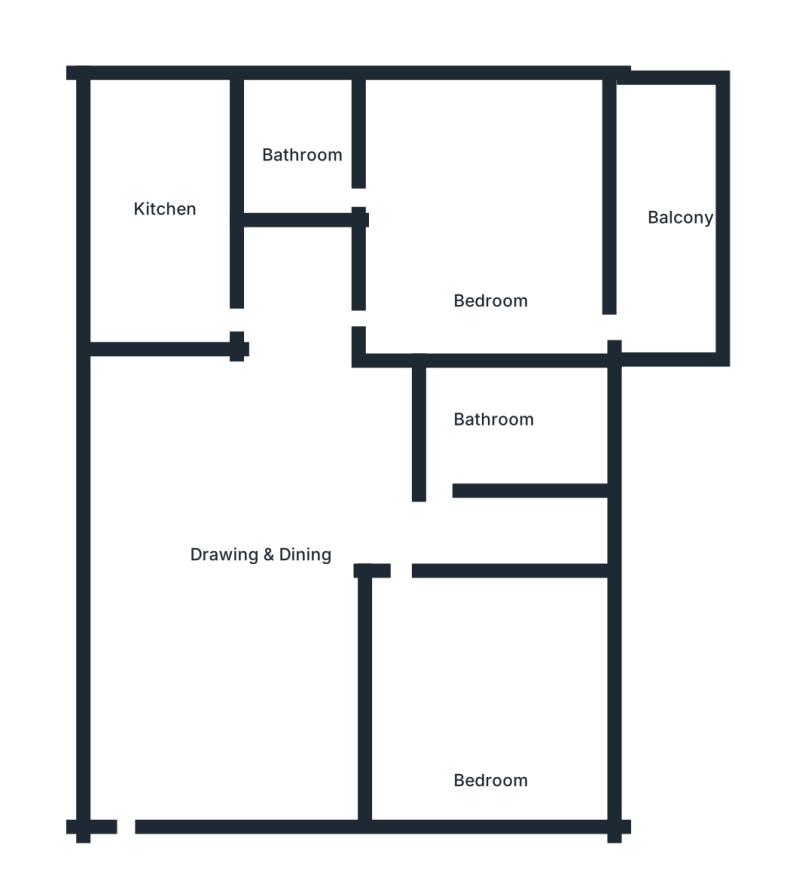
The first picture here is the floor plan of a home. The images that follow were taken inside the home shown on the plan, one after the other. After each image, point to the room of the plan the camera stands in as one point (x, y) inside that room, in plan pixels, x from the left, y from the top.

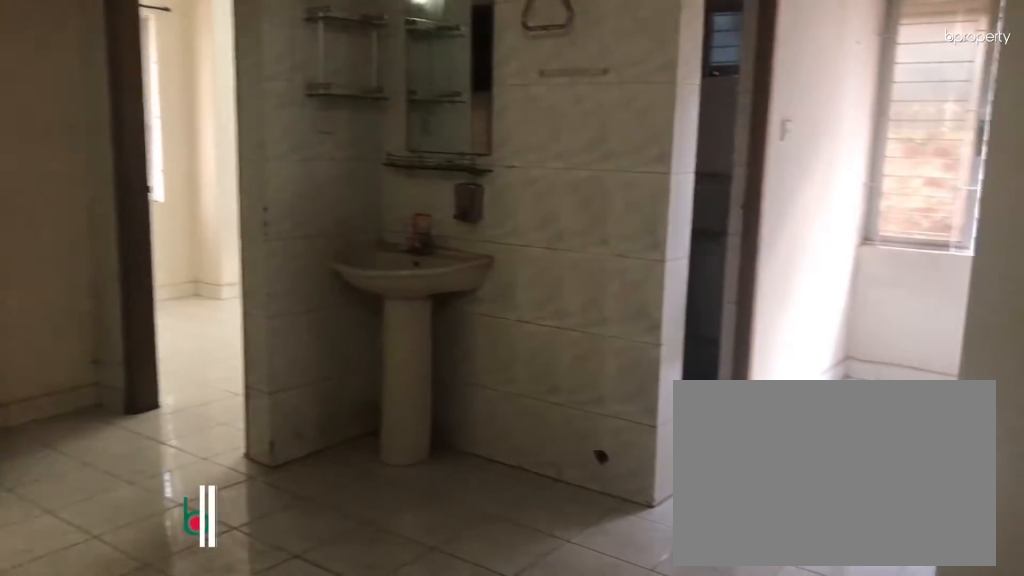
(274, 542)
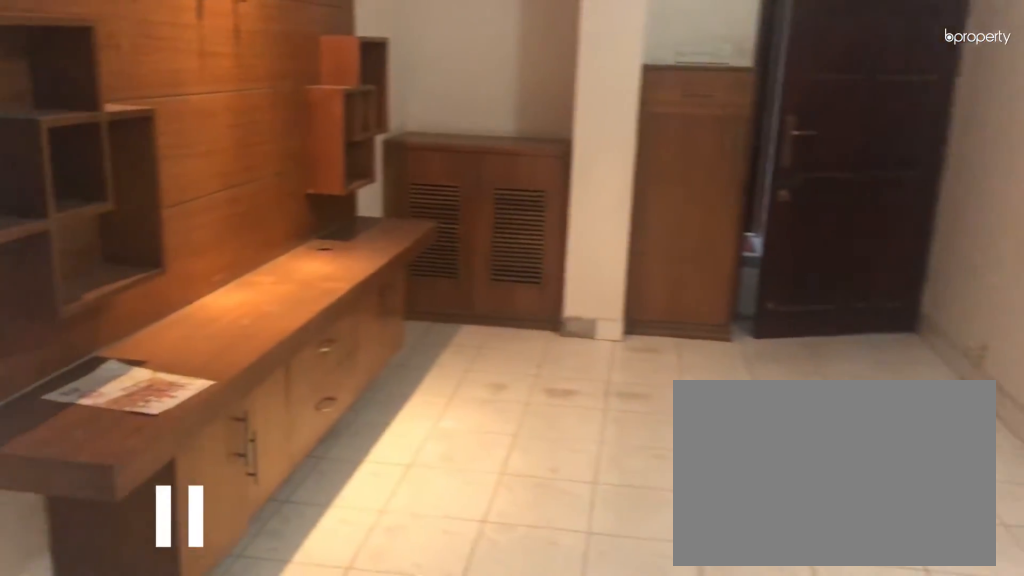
(274, 540)
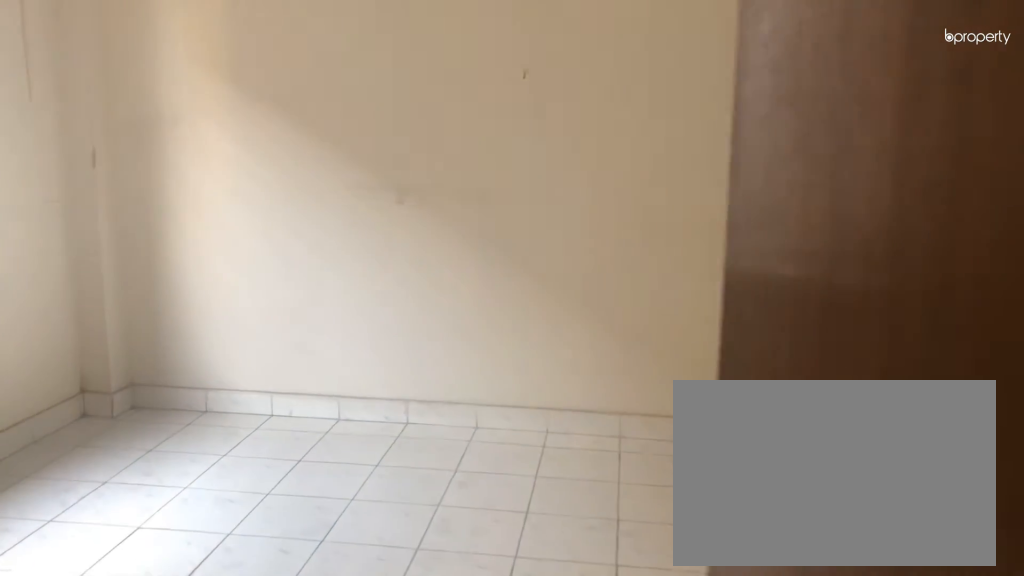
(431, 639)
